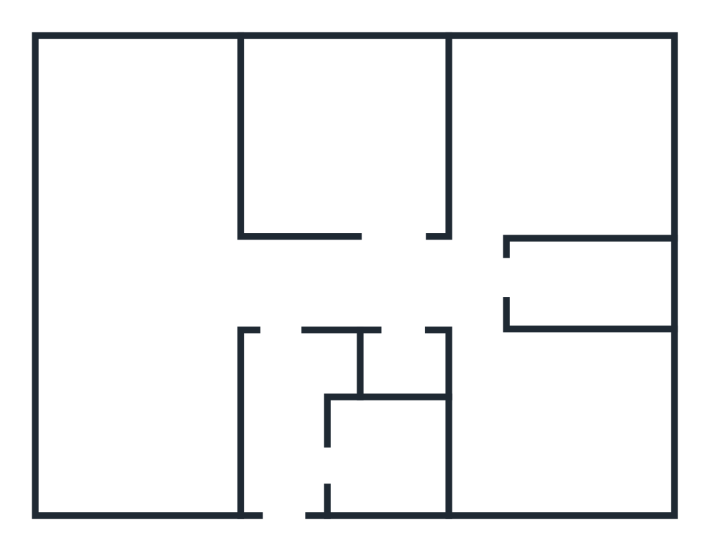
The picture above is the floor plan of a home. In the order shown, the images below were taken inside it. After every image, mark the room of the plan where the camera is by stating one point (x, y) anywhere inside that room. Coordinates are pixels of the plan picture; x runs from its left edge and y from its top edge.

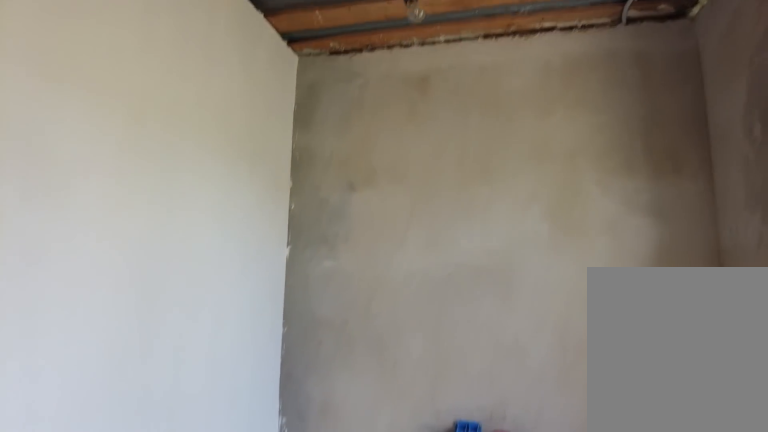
(285, 494)
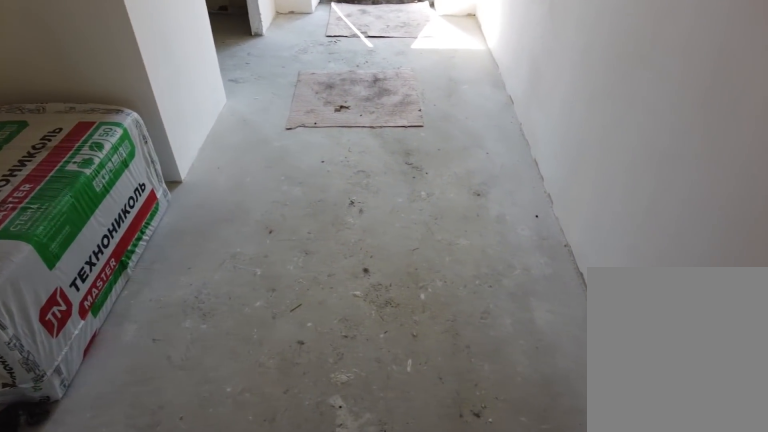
(278, 385)
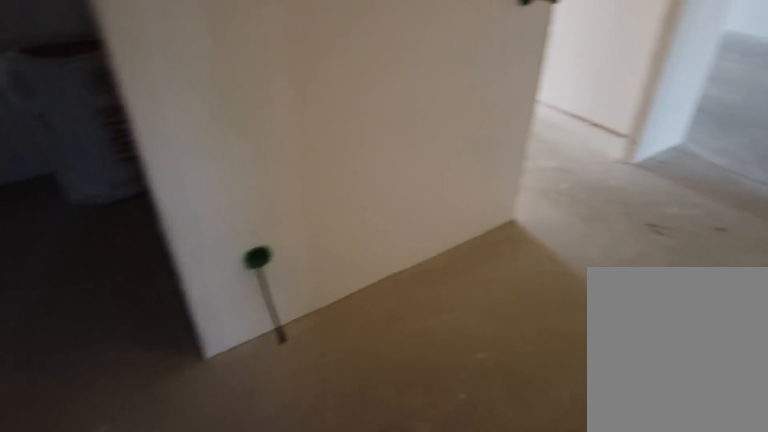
(413, 300)
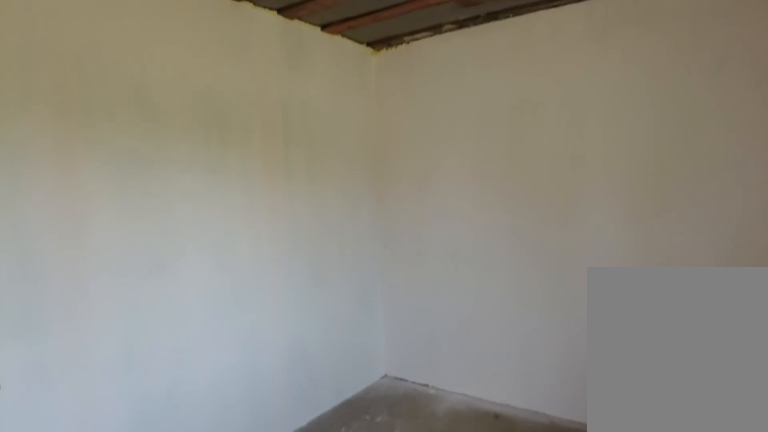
(513, 444)
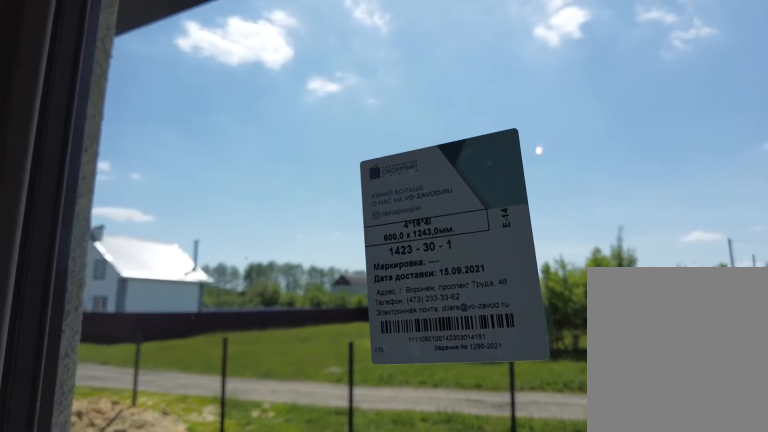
(513, 444)
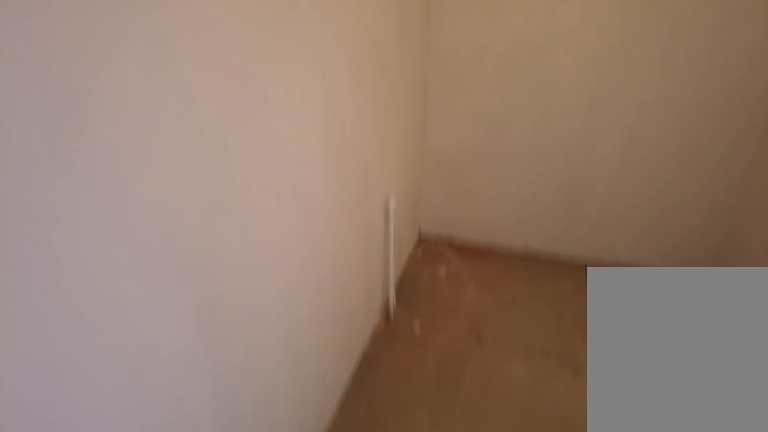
(477, 290)
